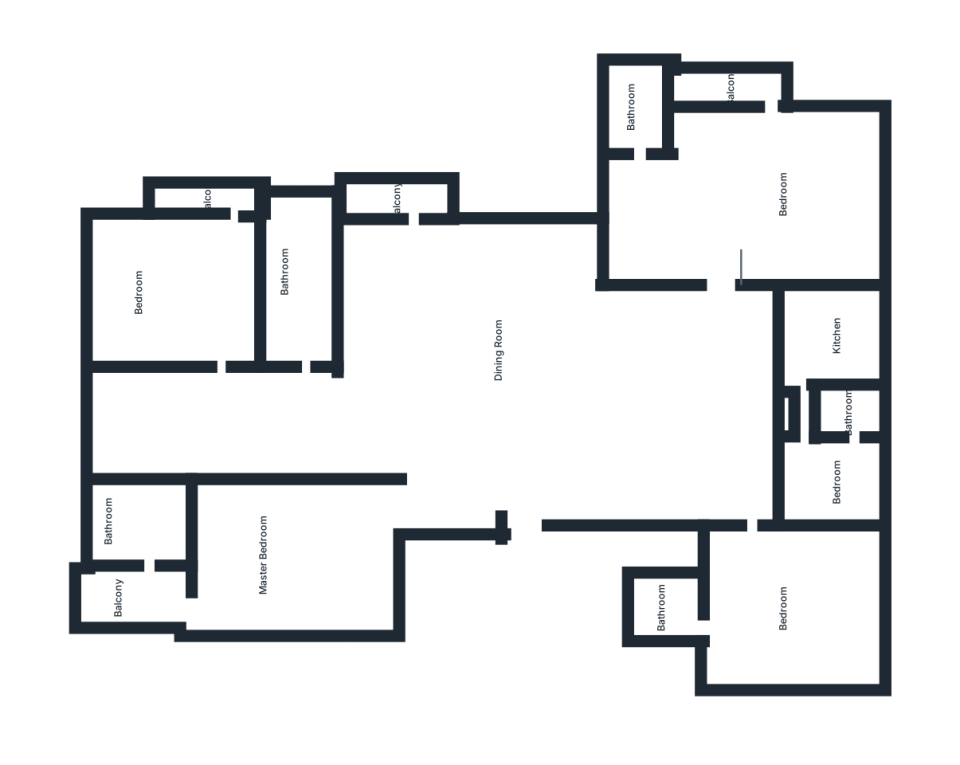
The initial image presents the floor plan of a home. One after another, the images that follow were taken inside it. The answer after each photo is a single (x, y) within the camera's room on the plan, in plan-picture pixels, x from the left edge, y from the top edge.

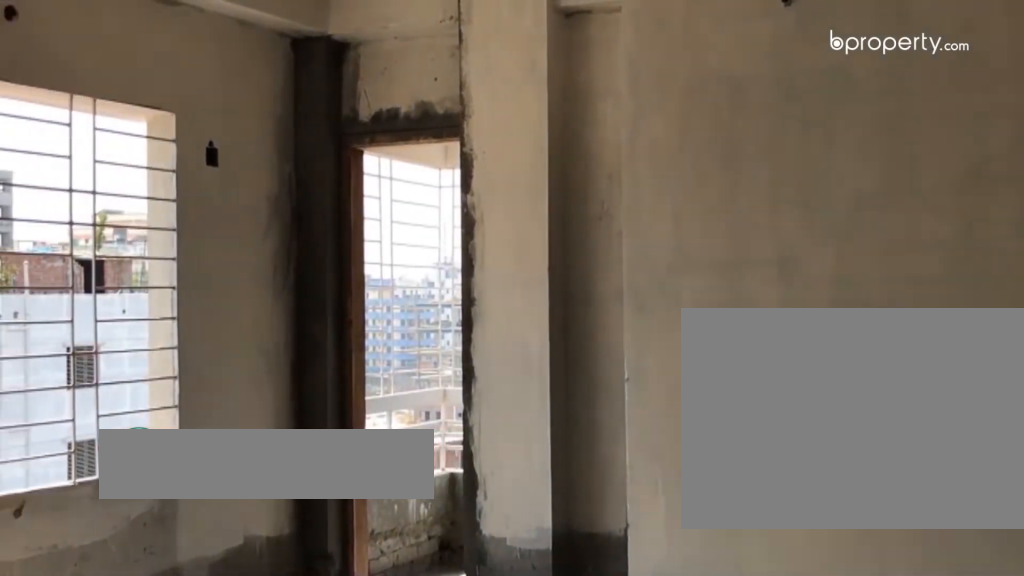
(271, 555)
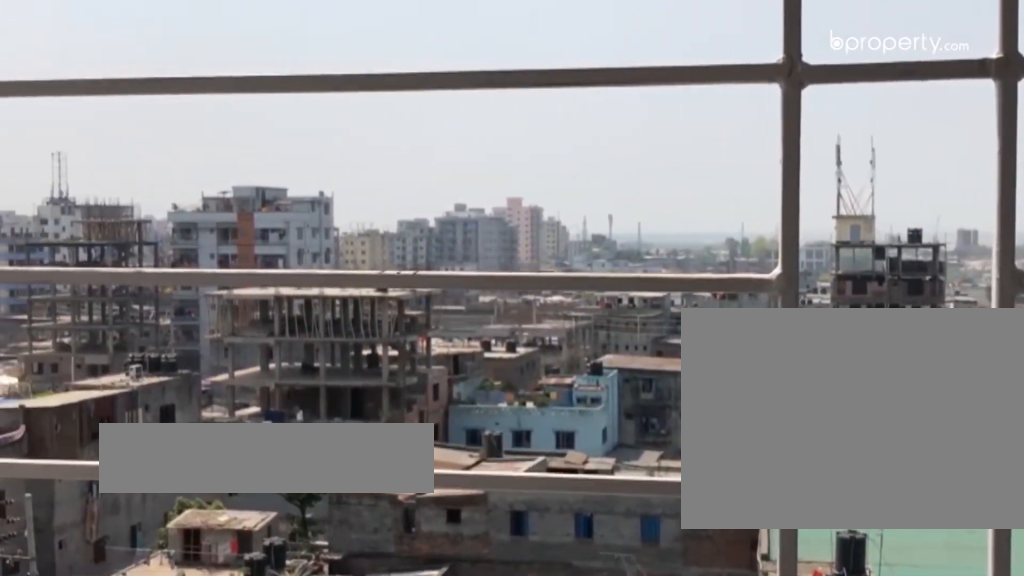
(127, 595)
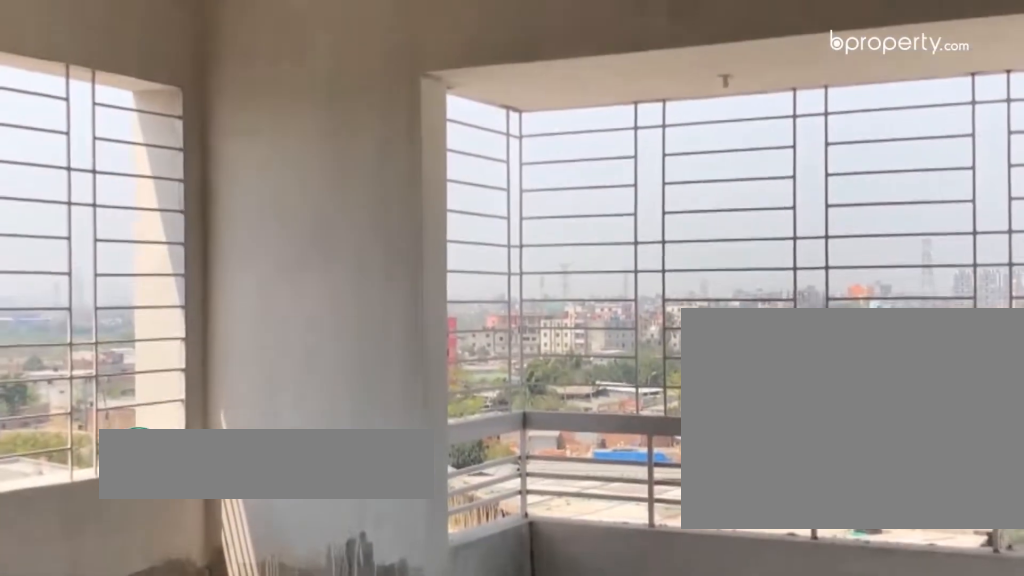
(176, 267)
